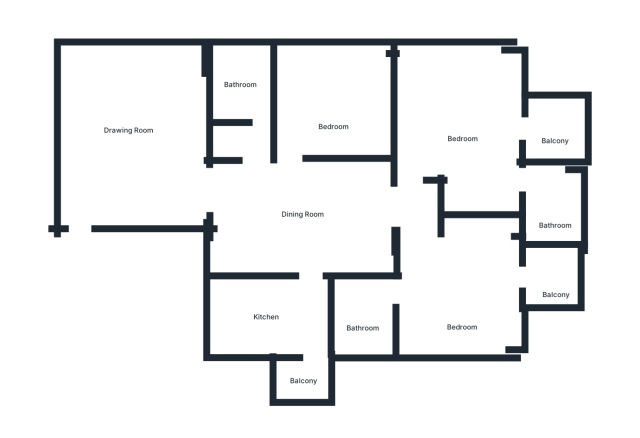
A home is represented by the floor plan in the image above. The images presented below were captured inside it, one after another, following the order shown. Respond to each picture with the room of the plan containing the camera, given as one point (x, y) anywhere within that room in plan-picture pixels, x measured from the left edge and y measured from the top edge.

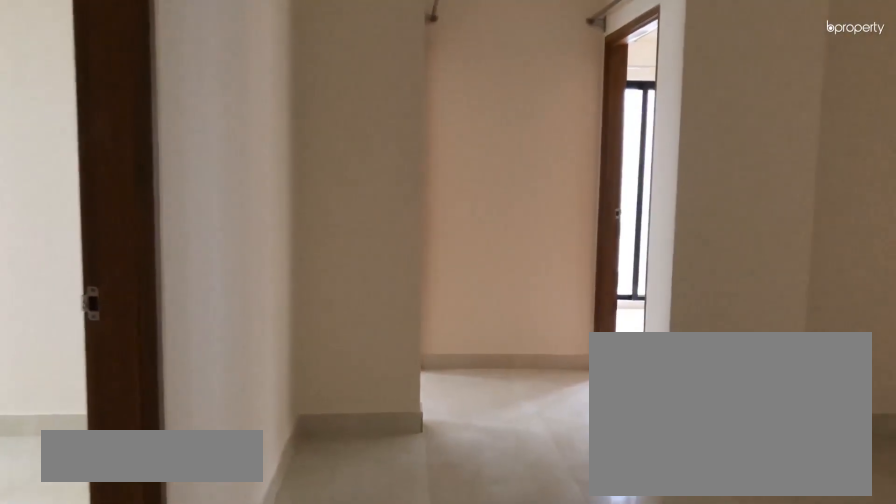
(305, 223)
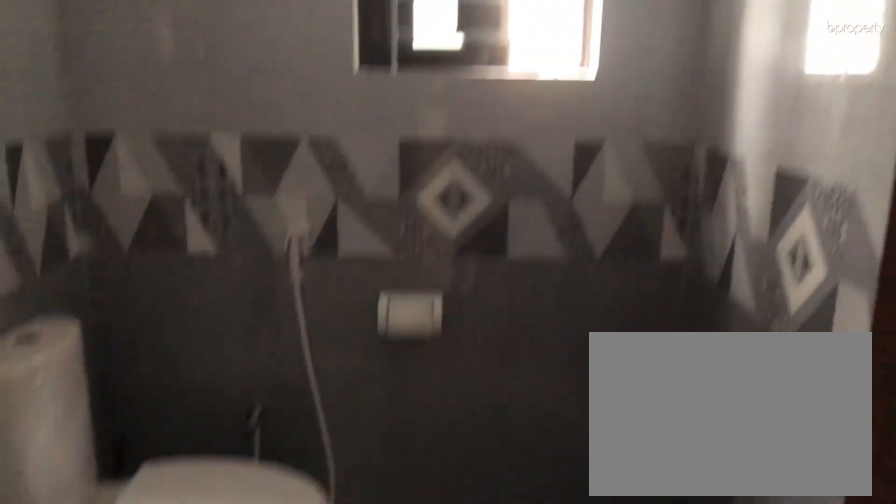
(247, 86)
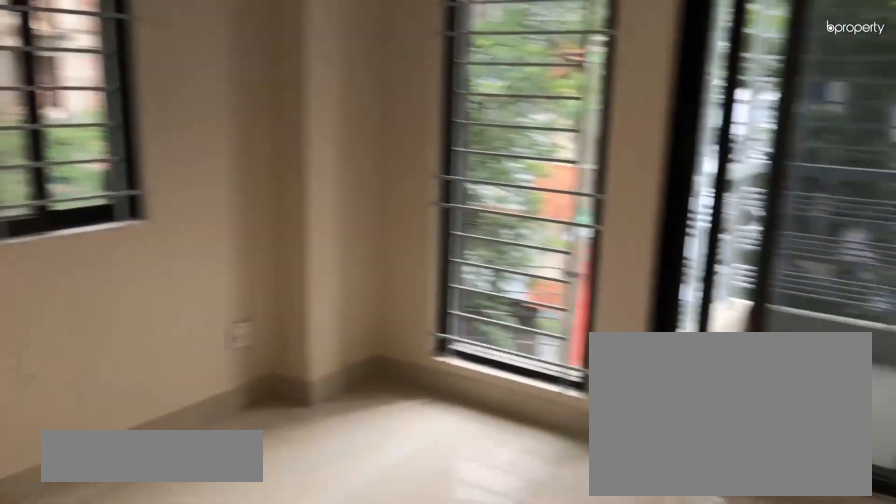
(459, 134)
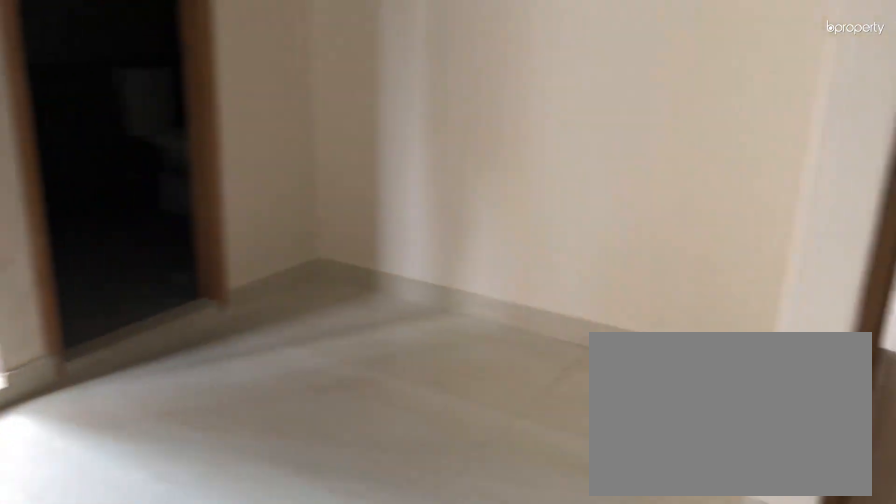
(463, 132)
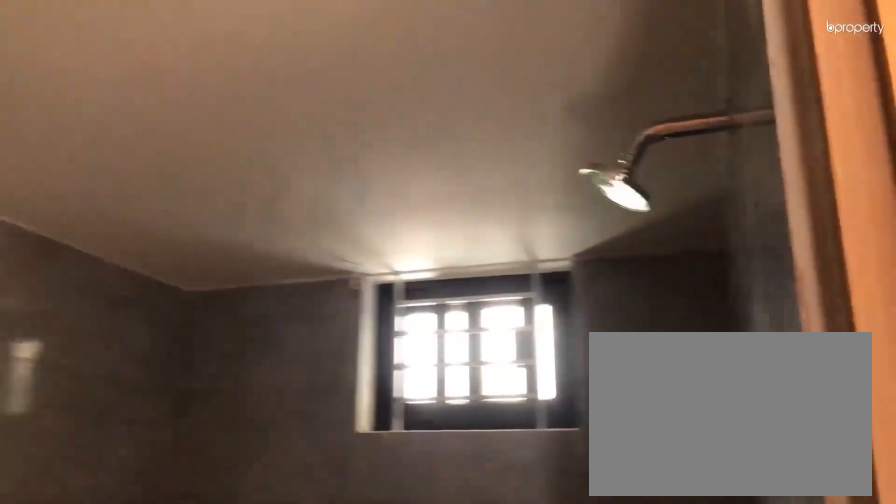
(554, 204)
